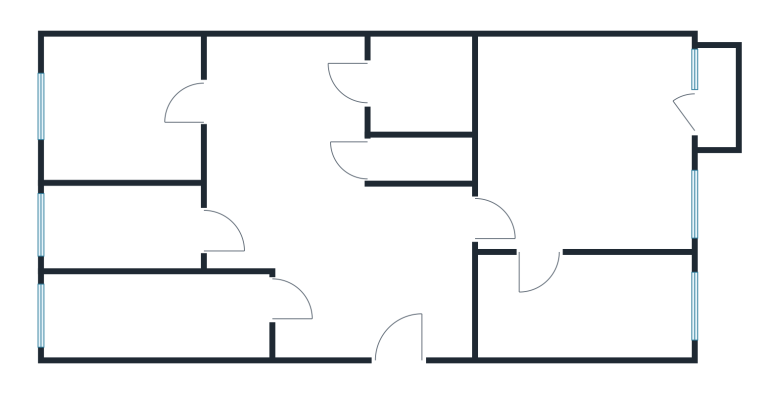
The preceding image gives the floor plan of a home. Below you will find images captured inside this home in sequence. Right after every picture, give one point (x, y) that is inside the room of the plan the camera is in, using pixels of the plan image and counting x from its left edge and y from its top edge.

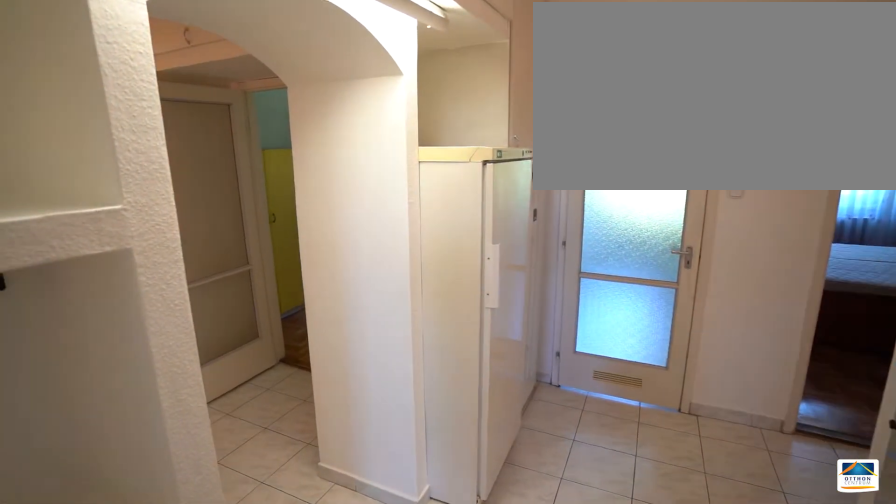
(352, 255)
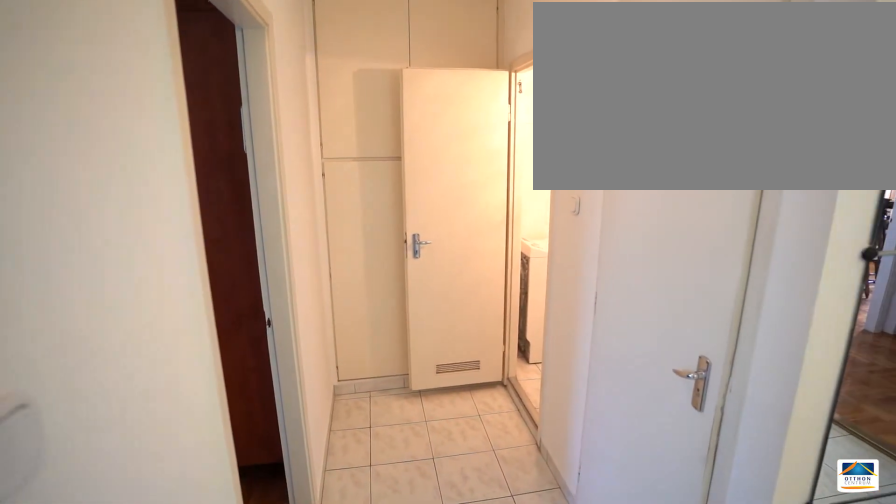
(352, 255)
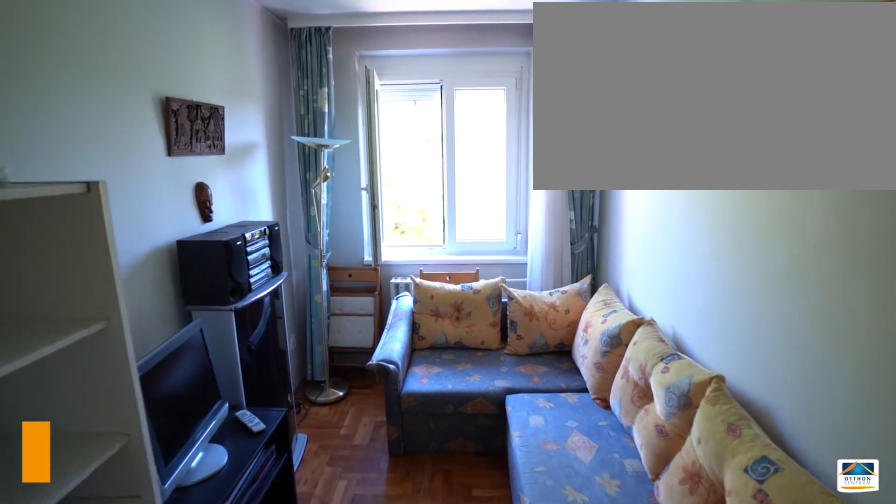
(141, 315)
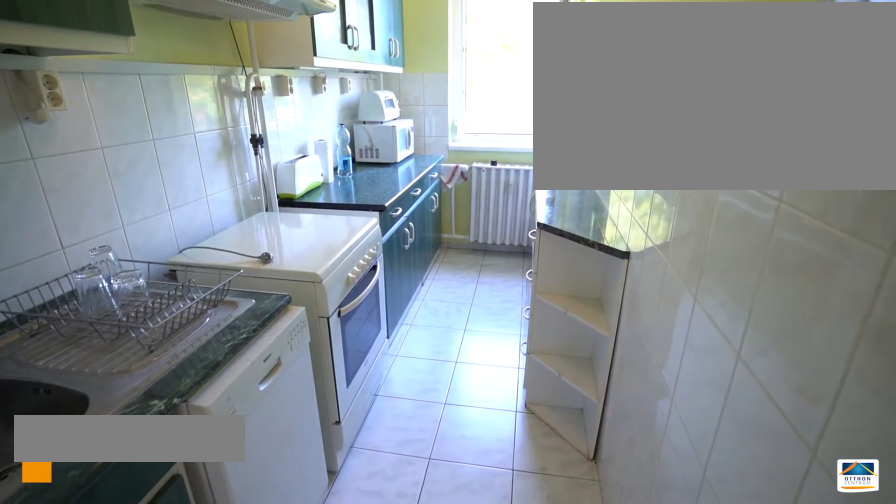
(130, 228)
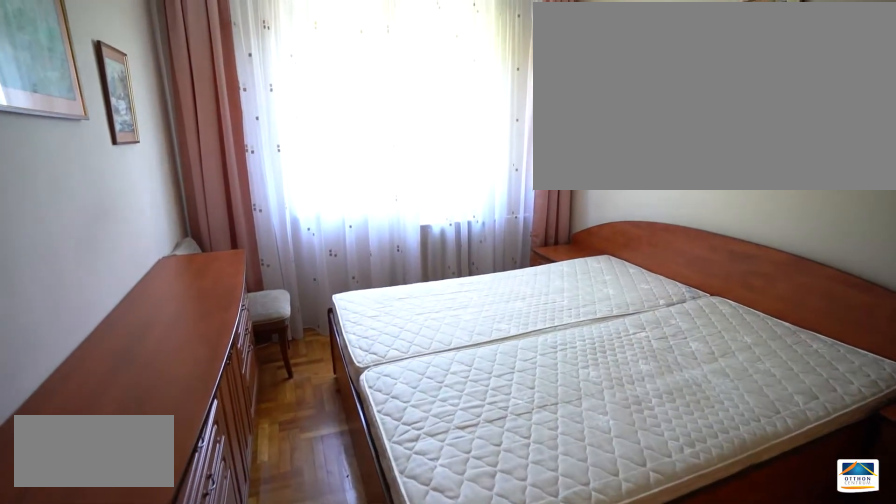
(112, 119)
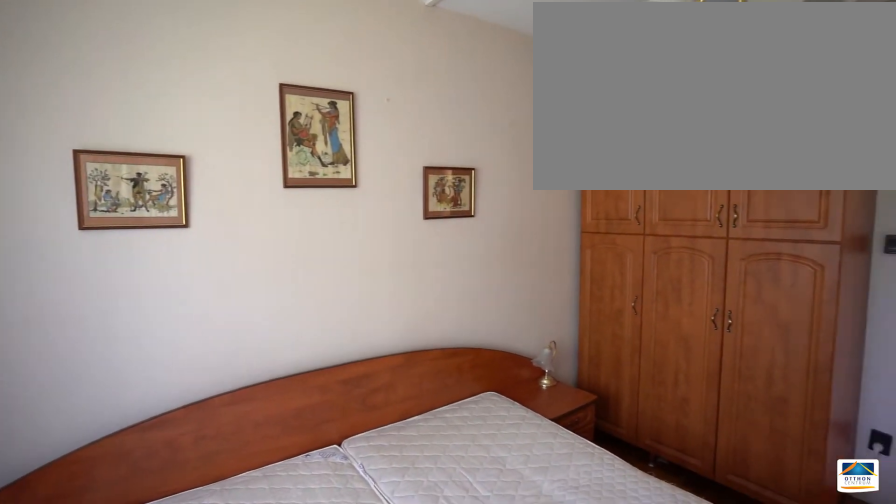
(112, 119)
